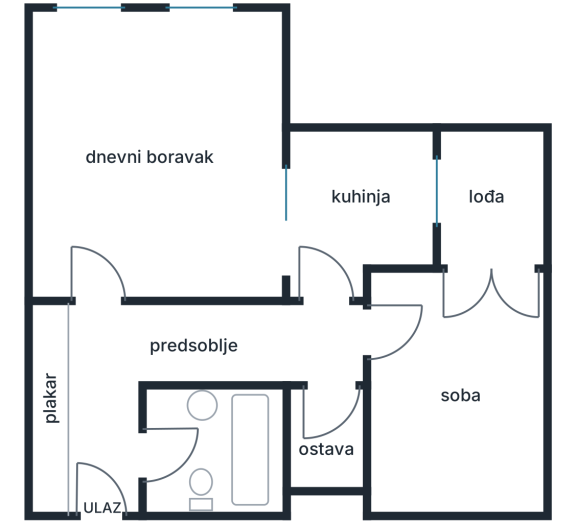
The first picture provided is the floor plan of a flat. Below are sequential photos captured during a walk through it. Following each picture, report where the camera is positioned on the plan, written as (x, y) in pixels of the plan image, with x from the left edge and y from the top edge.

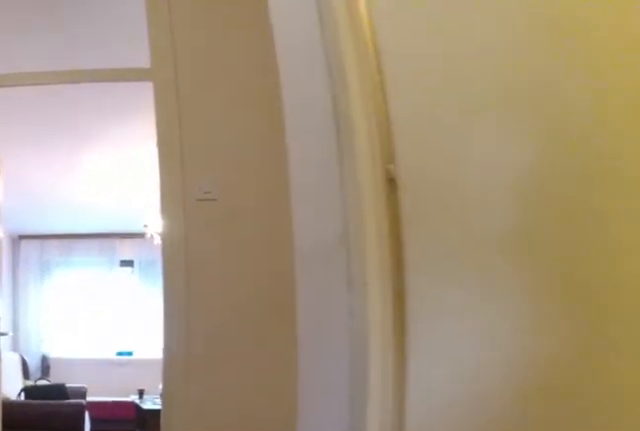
(98, 485)
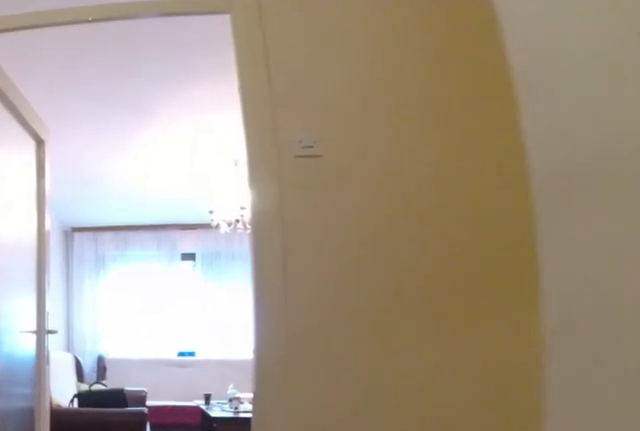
(97, 449)
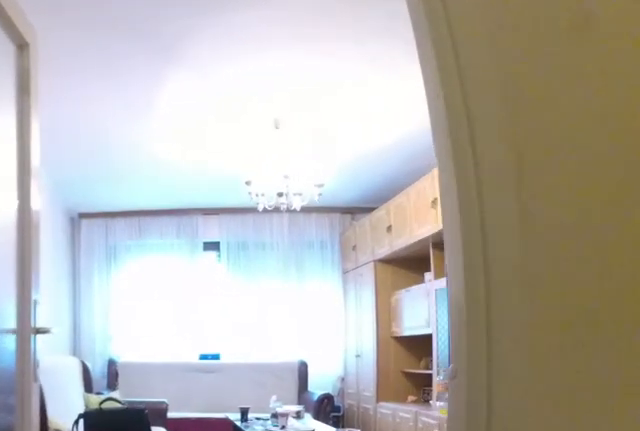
(98, 367)
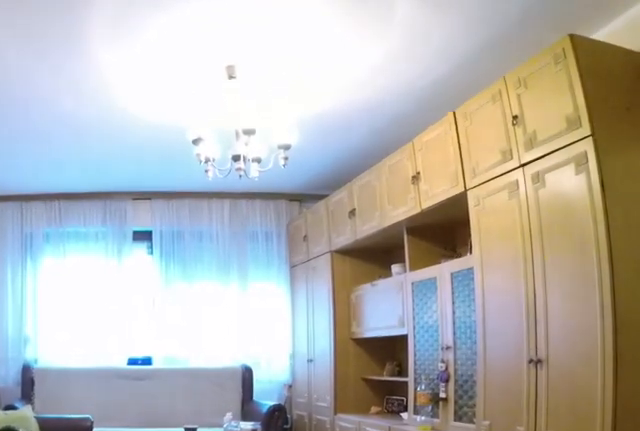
(98, 302)
